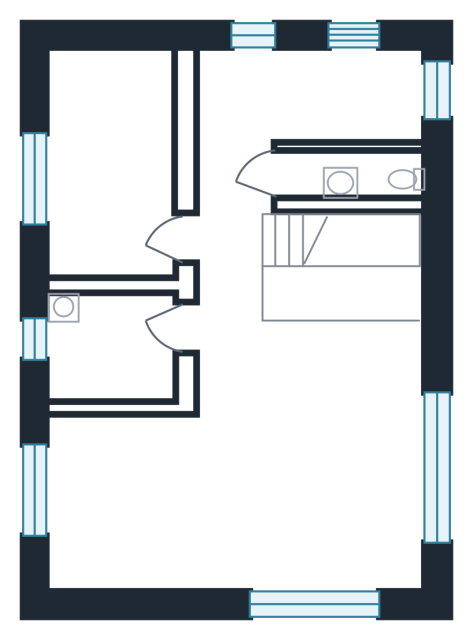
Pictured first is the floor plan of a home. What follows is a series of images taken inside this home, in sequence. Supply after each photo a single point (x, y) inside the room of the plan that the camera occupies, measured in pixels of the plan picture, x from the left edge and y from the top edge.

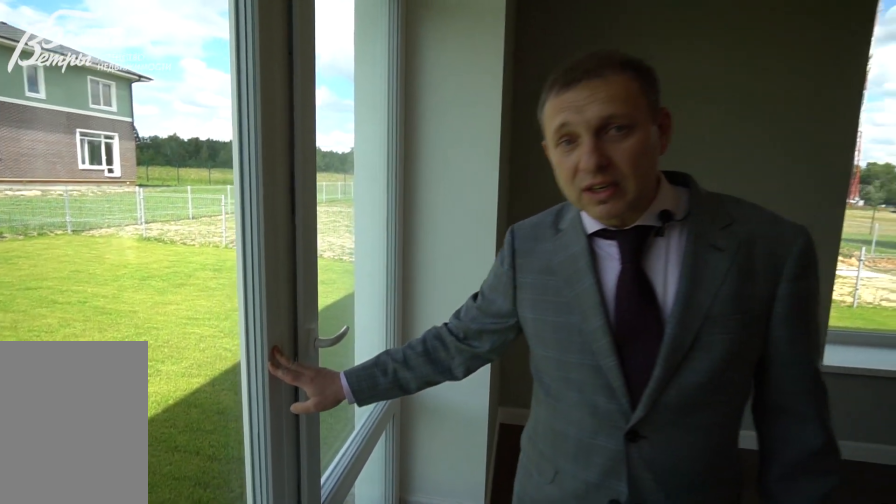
(233, 463)
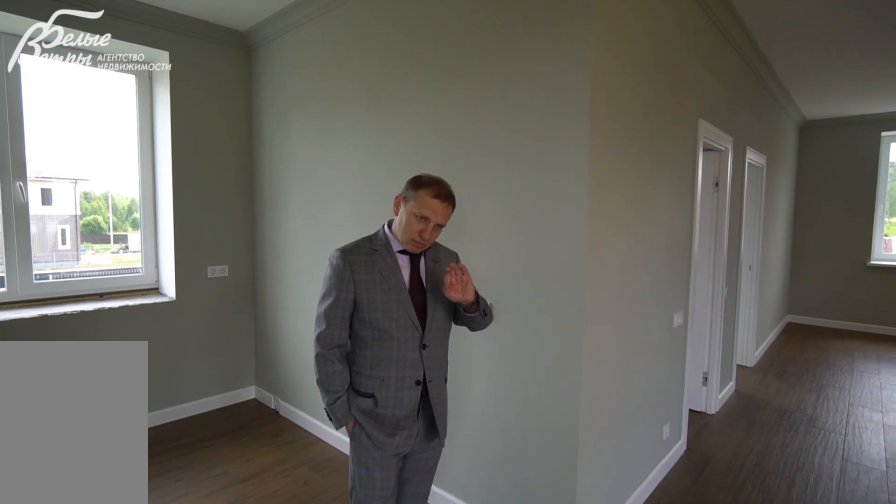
(233, 463)
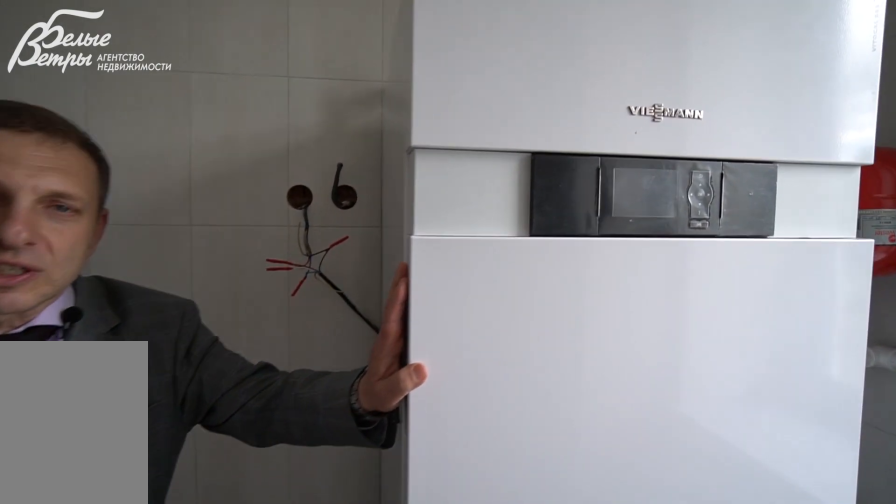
(116, 343)
